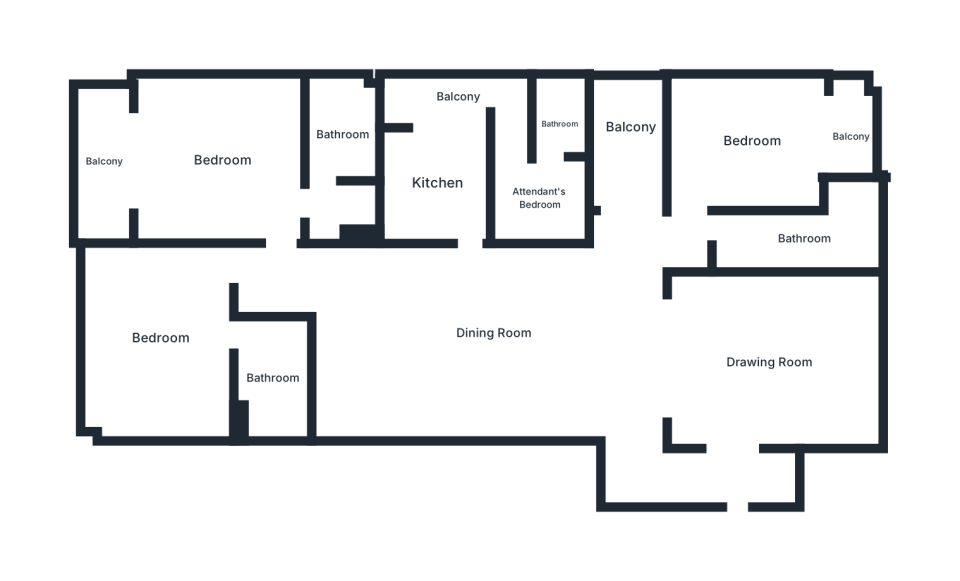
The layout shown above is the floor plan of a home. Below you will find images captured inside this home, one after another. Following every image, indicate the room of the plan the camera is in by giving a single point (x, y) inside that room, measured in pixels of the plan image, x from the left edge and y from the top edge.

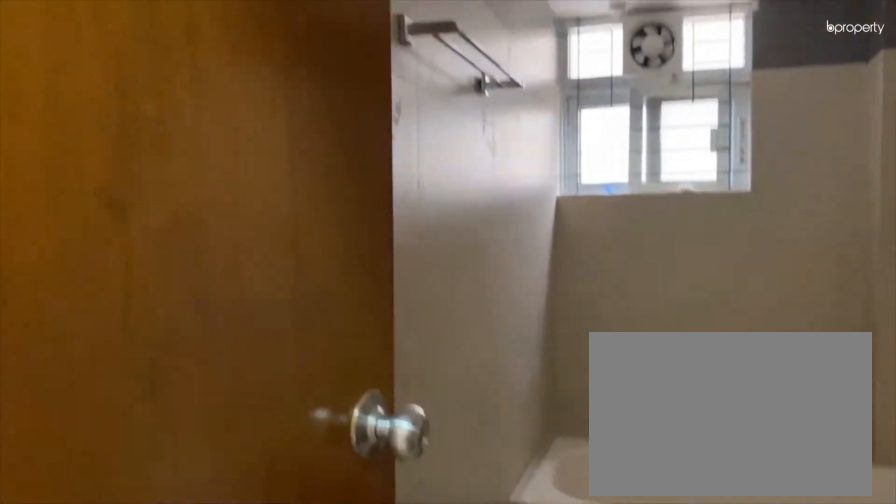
(342, 134)
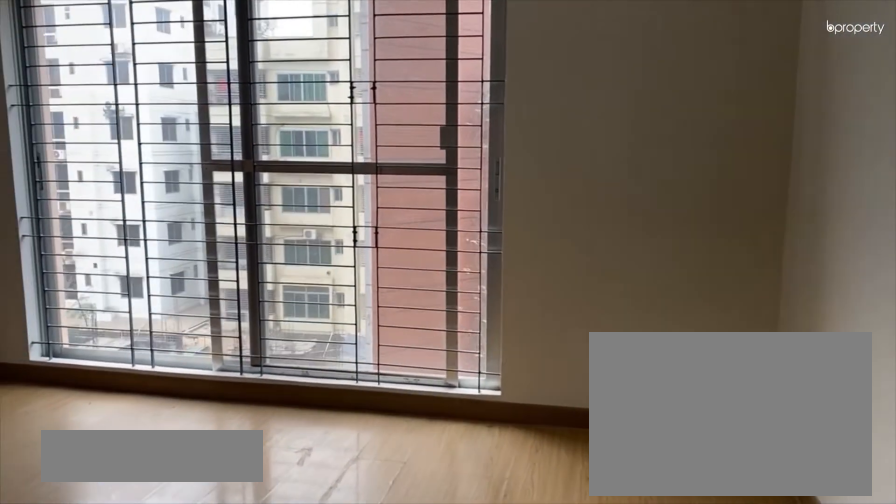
(158, 339)
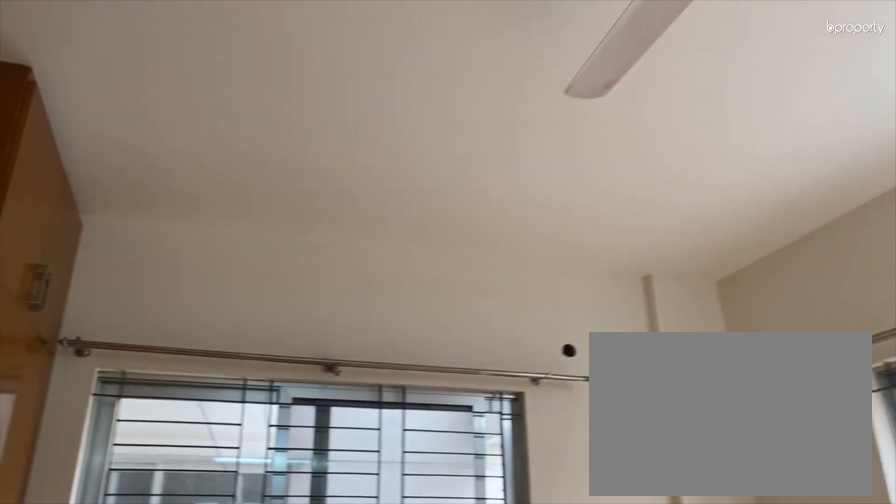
(158, 339)
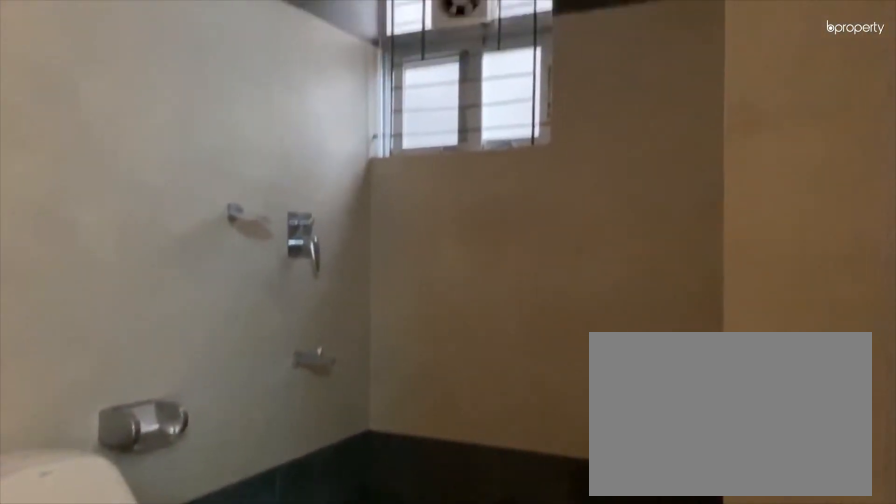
(271, 378)
